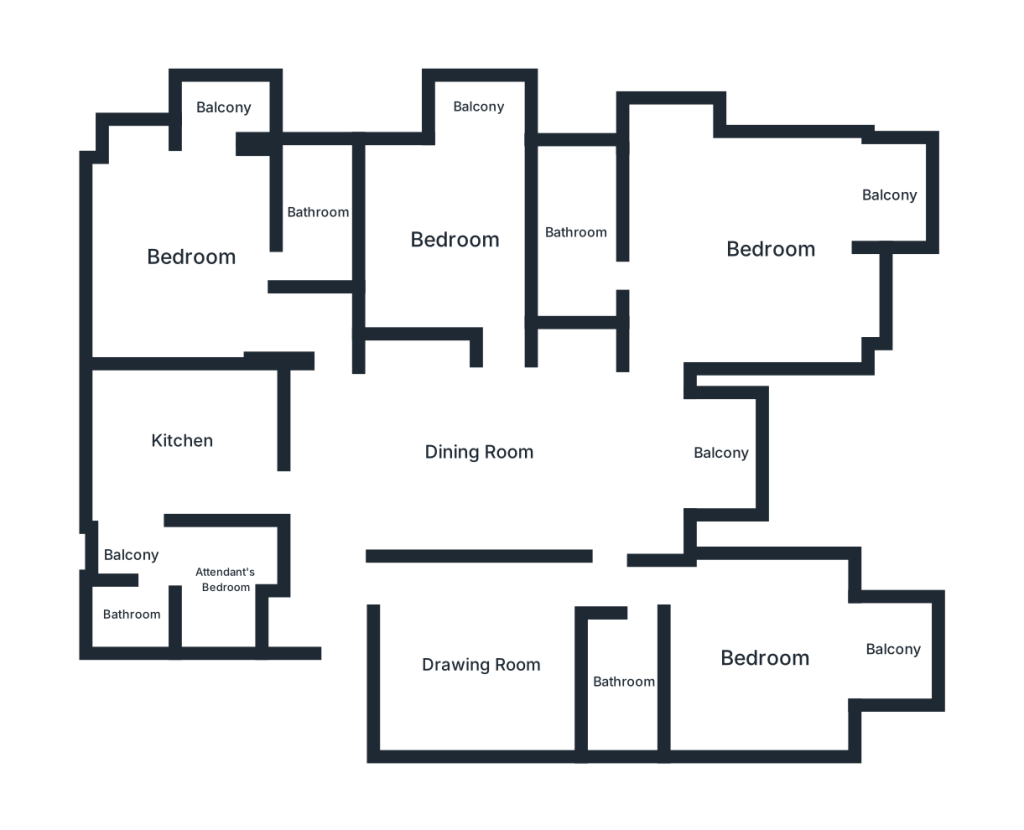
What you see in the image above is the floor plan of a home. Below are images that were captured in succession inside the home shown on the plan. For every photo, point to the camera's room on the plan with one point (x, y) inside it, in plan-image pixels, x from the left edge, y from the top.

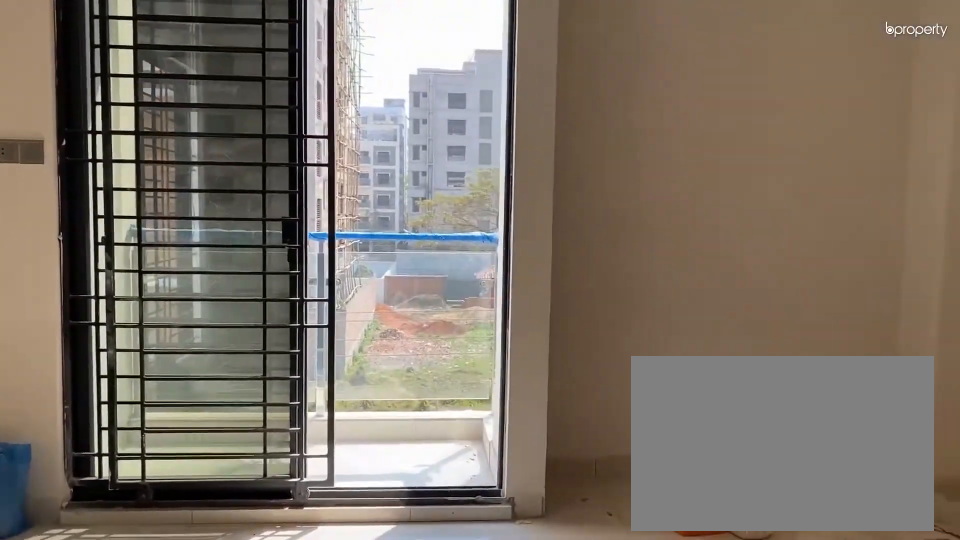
(768, 247)
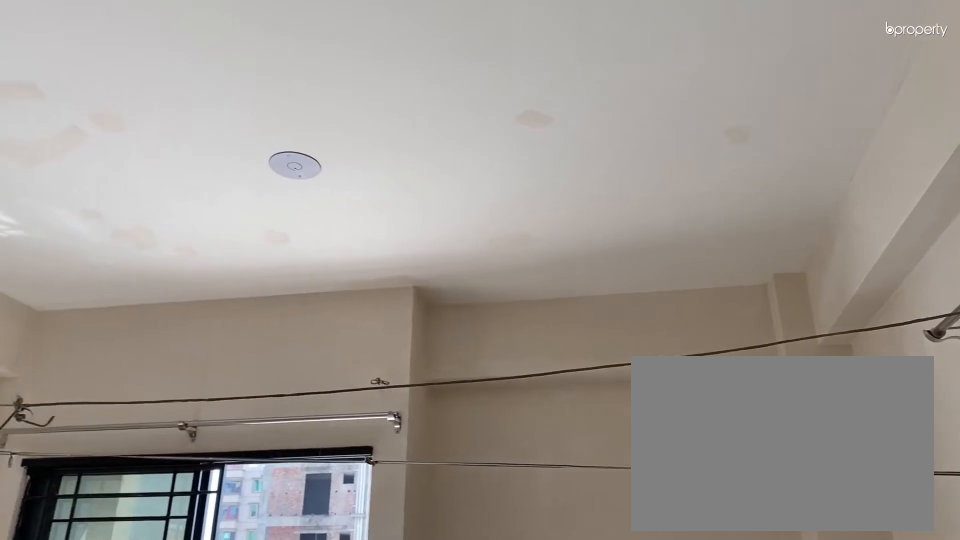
(768, 246)
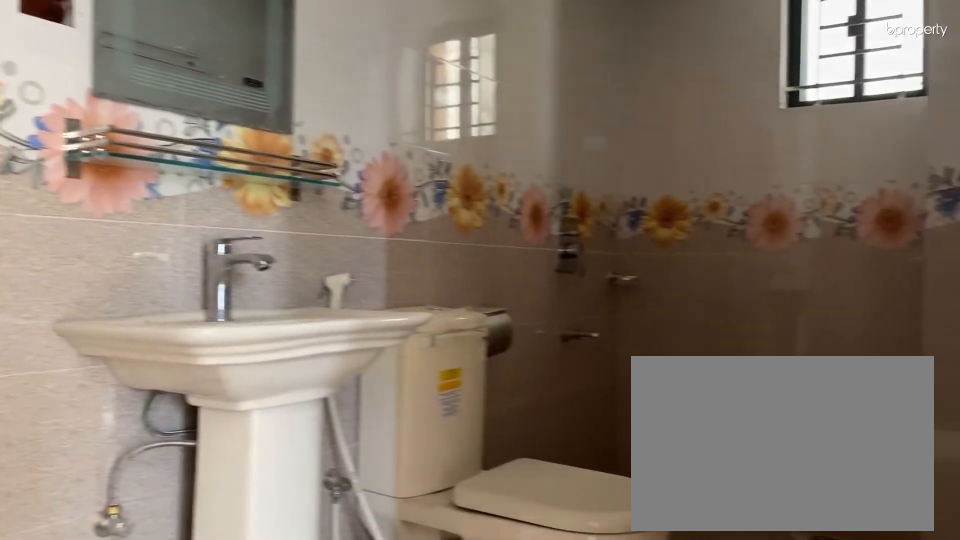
(578, 231)
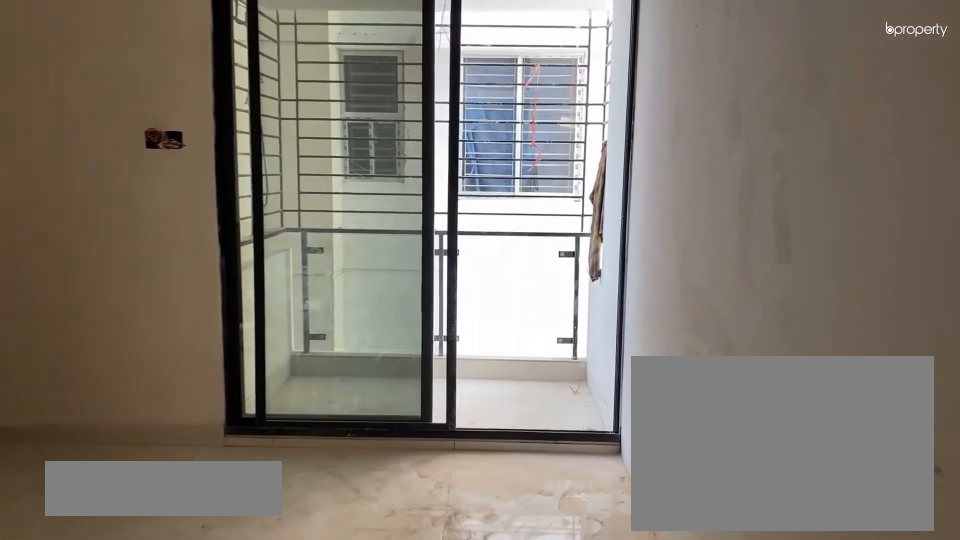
(454, 238)
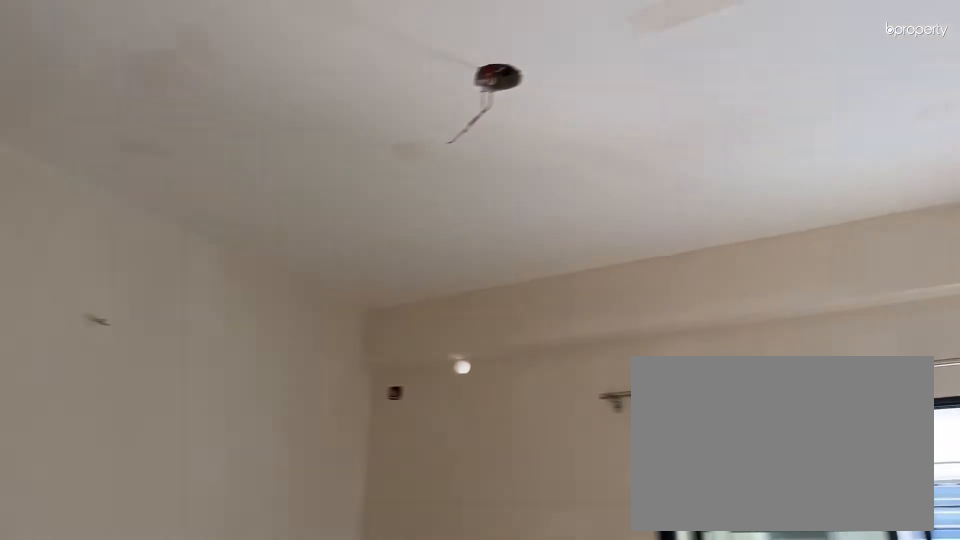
(454, 238)
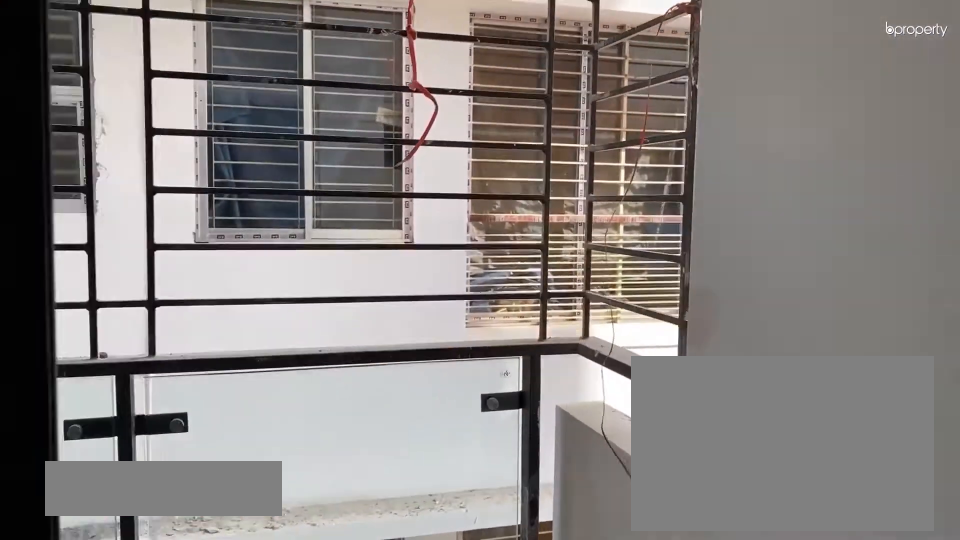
(479, 106)
